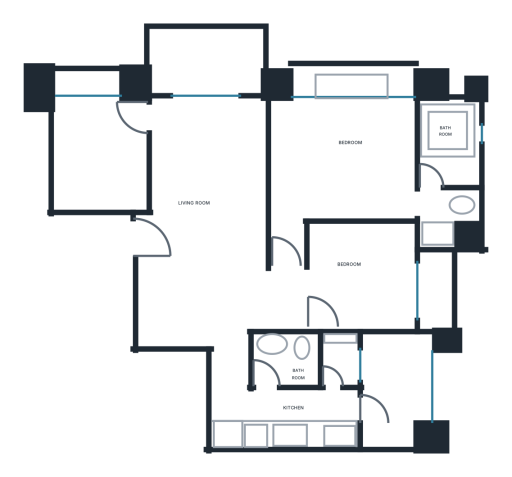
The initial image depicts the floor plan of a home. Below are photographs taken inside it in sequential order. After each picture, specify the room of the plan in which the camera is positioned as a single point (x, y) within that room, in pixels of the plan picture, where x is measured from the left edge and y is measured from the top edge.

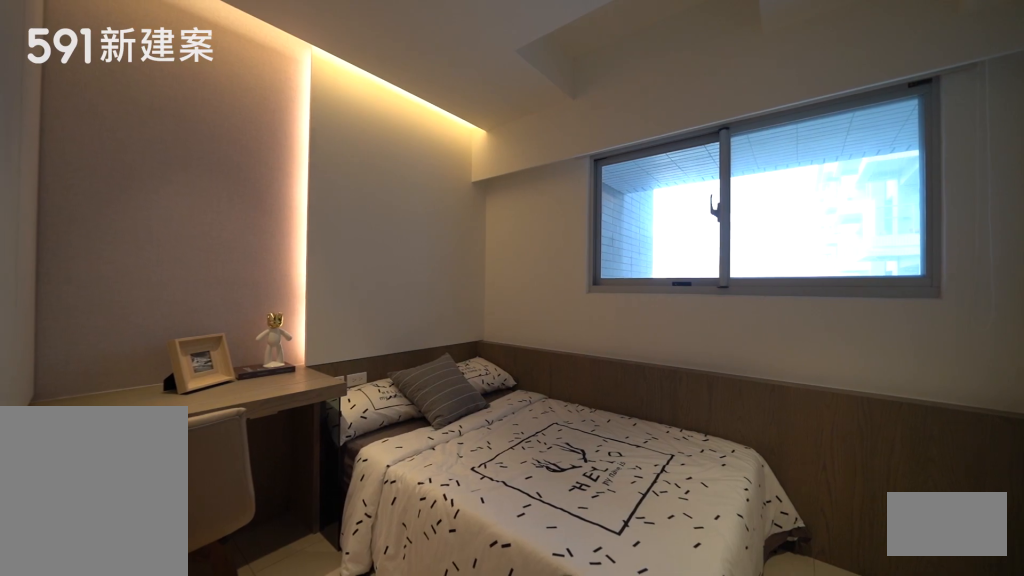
(362, 275)
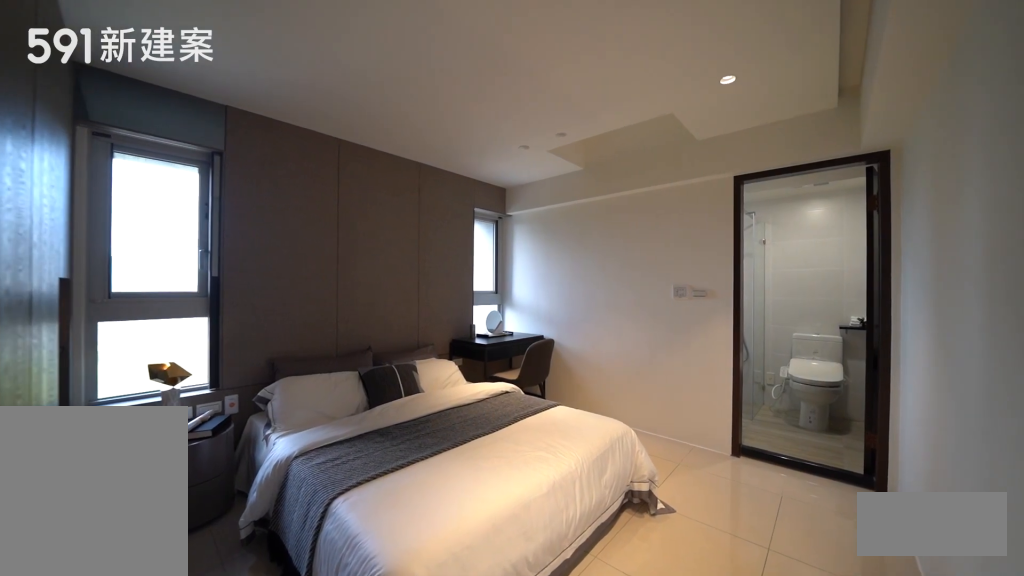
(334, 166)
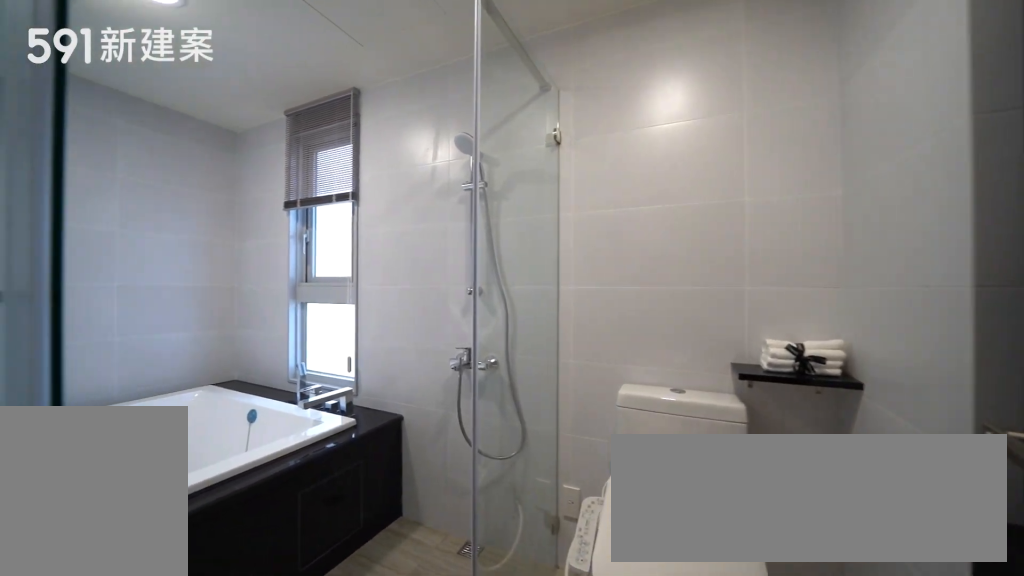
(449, 172)
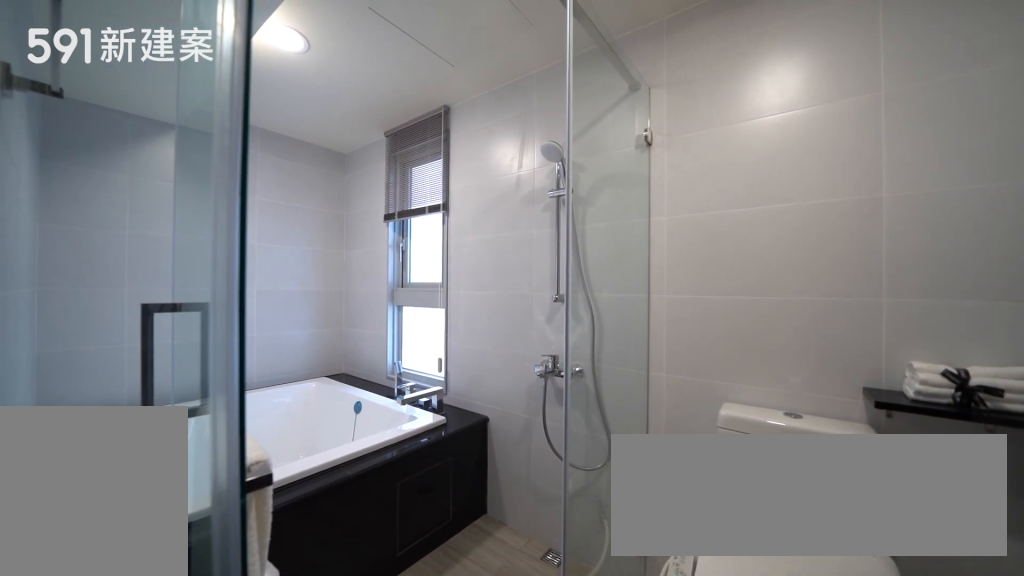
(449, 172)
